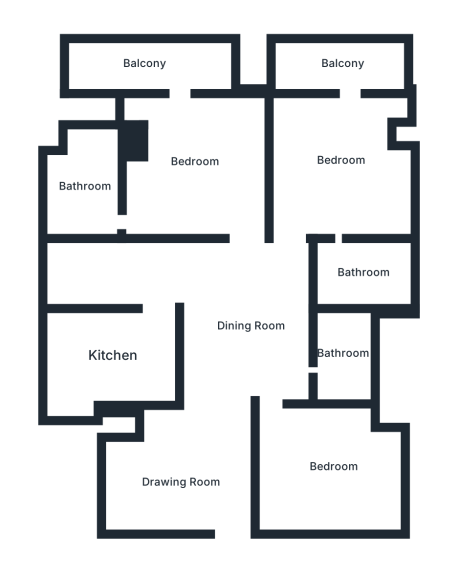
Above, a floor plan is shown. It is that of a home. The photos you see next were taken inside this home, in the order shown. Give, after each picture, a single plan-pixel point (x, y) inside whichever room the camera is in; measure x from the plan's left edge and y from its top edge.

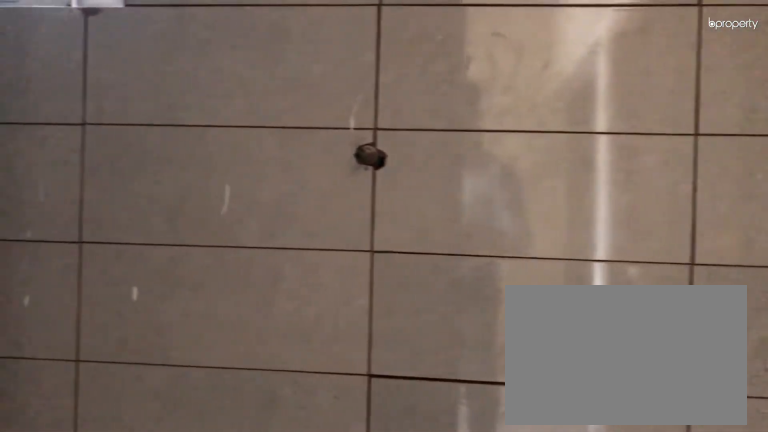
(341, 351)
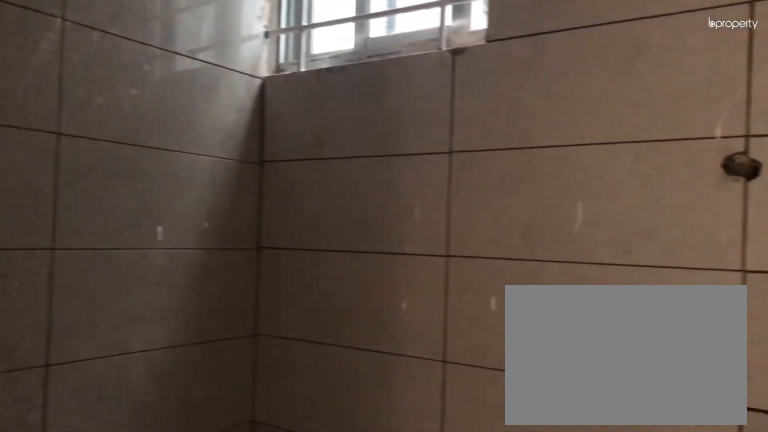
(341, 351)
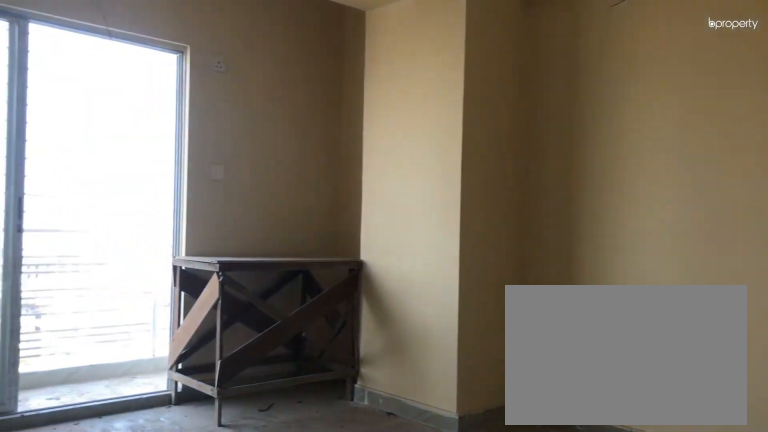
(341, 159)
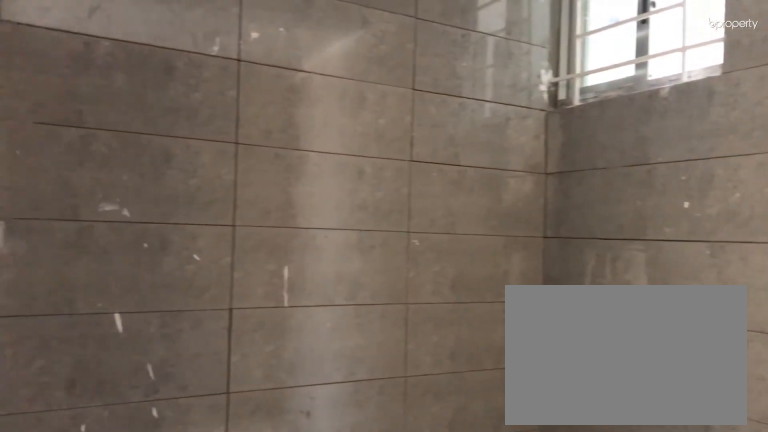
(362, 275)
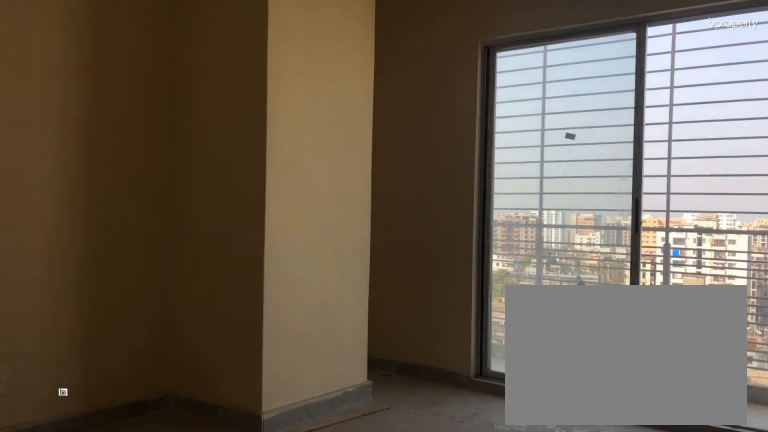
(195, 161)
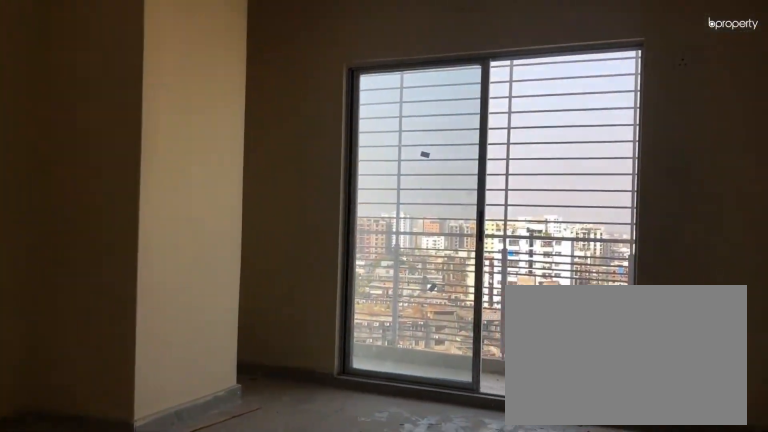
(195, 161)
